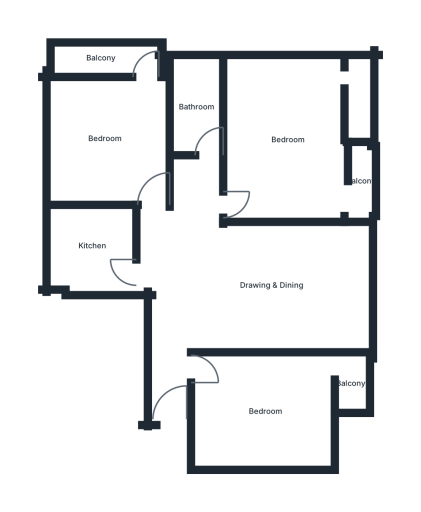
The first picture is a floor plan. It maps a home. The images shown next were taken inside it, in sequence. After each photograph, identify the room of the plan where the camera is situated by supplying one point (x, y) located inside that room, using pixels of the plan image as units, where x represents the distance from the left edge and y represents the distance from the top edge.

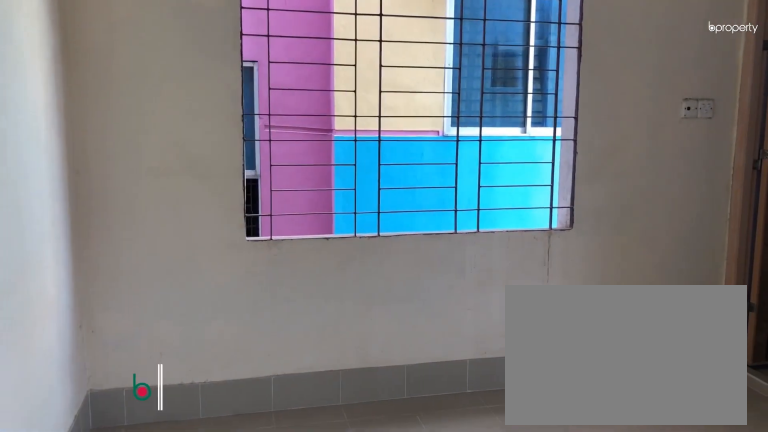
(288, 138)
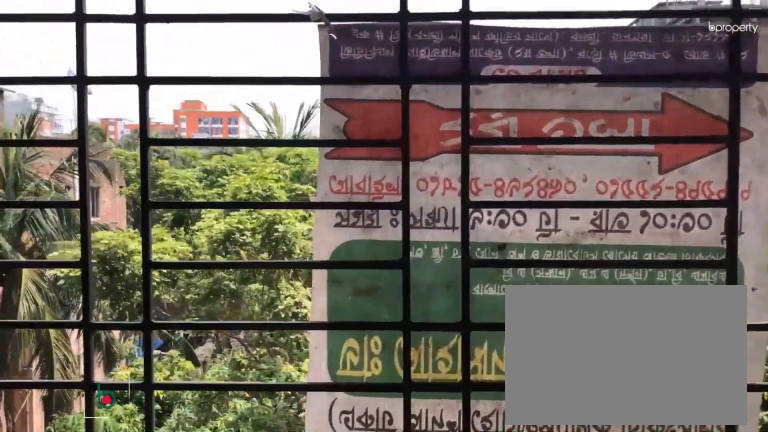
(359, 181)
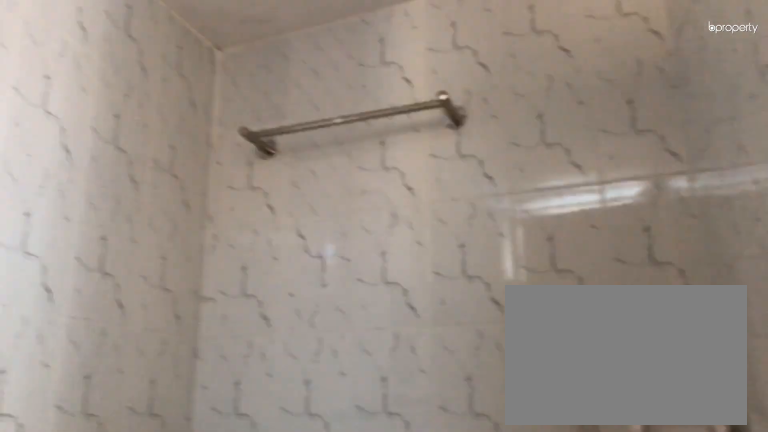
(357, 104)
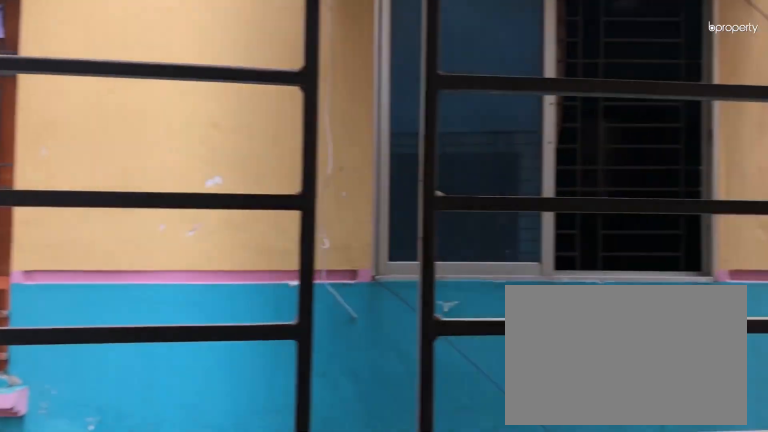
(101, 58)
